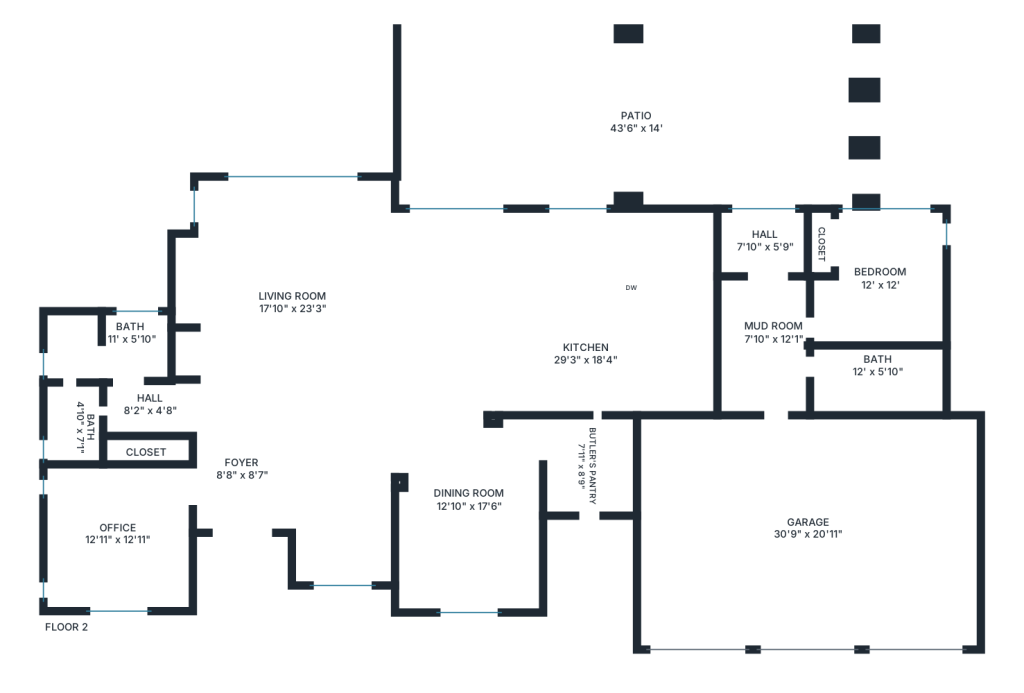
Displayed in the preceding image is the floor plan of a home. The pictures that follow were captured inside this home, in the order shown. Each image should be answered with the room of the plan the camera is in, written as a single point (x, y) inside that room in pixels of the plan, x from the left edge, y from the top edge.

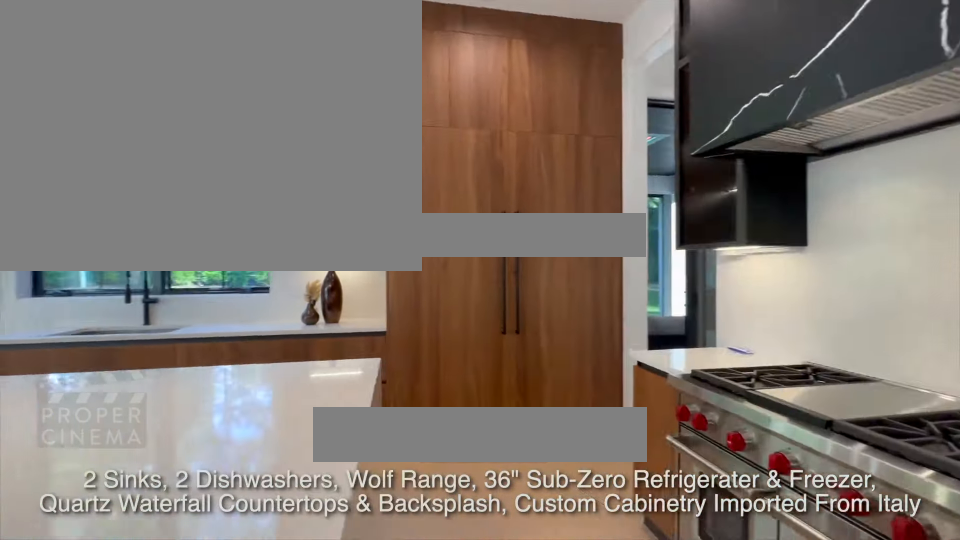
(554, 313)
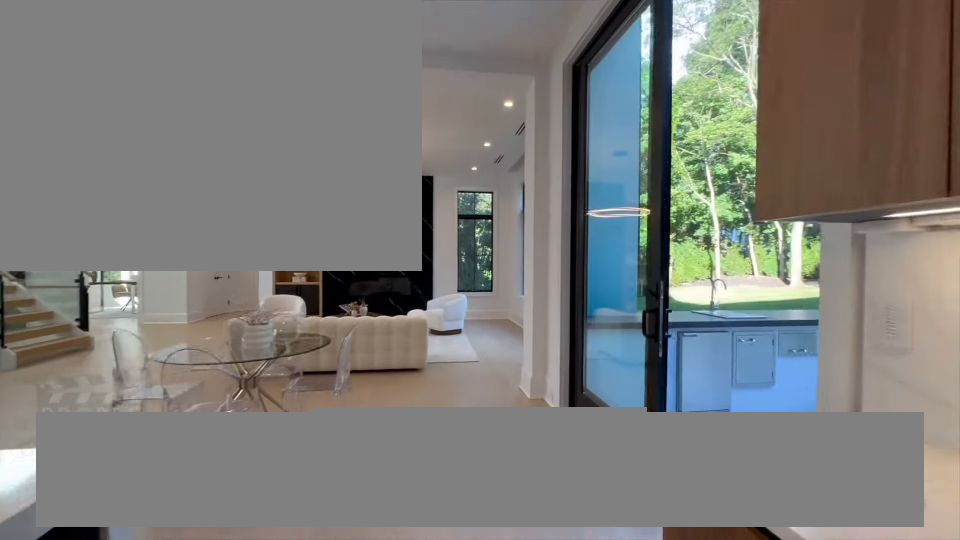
(554, 313)
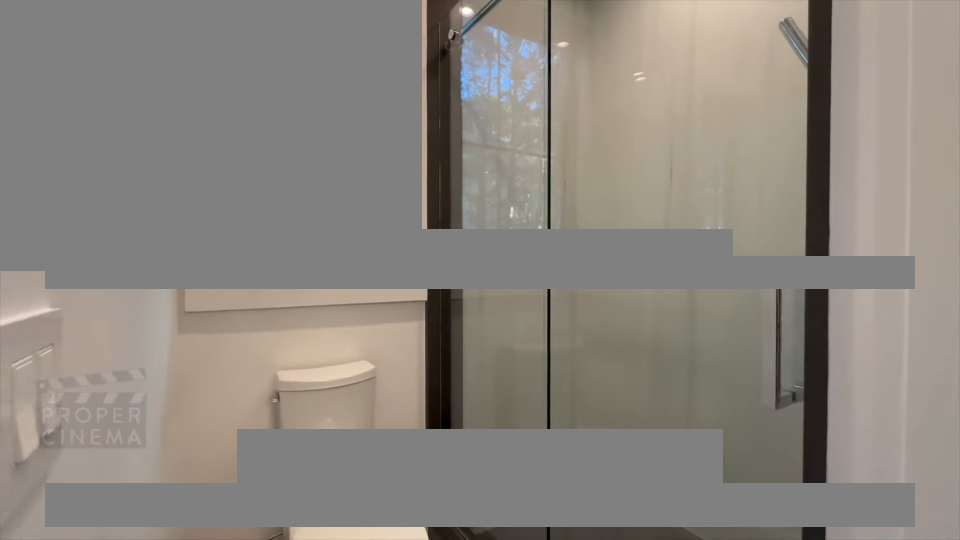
(106, 345)
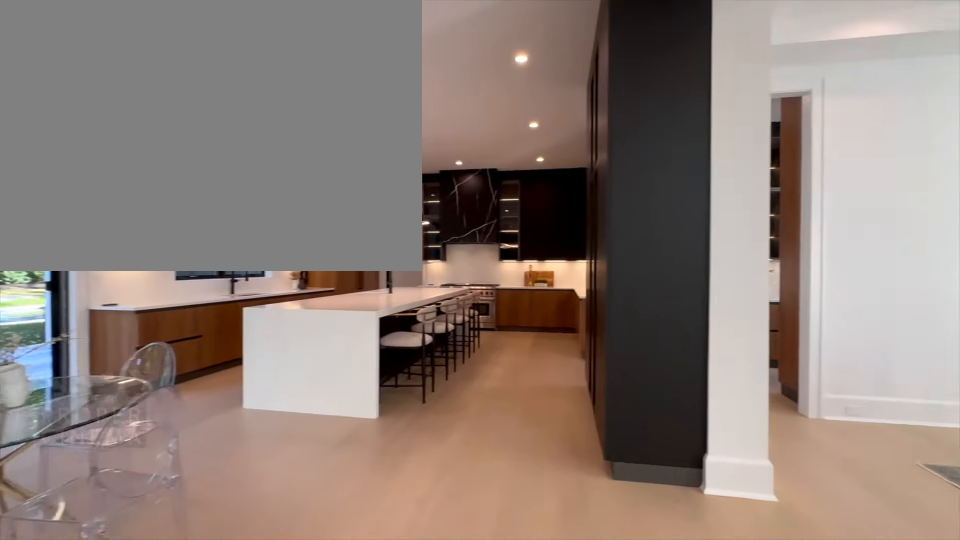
(287, 308)
